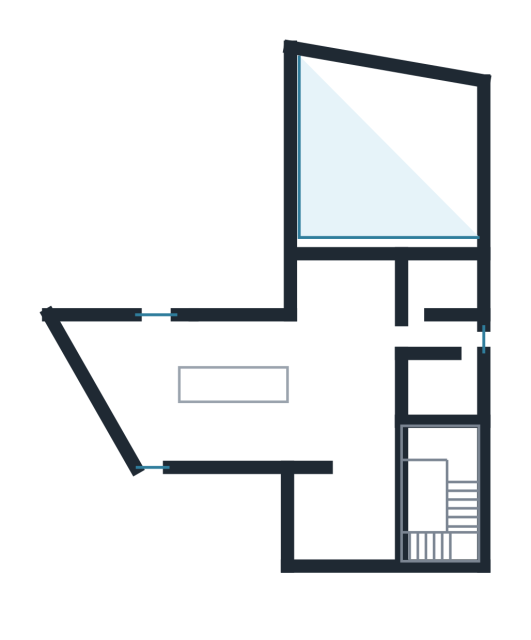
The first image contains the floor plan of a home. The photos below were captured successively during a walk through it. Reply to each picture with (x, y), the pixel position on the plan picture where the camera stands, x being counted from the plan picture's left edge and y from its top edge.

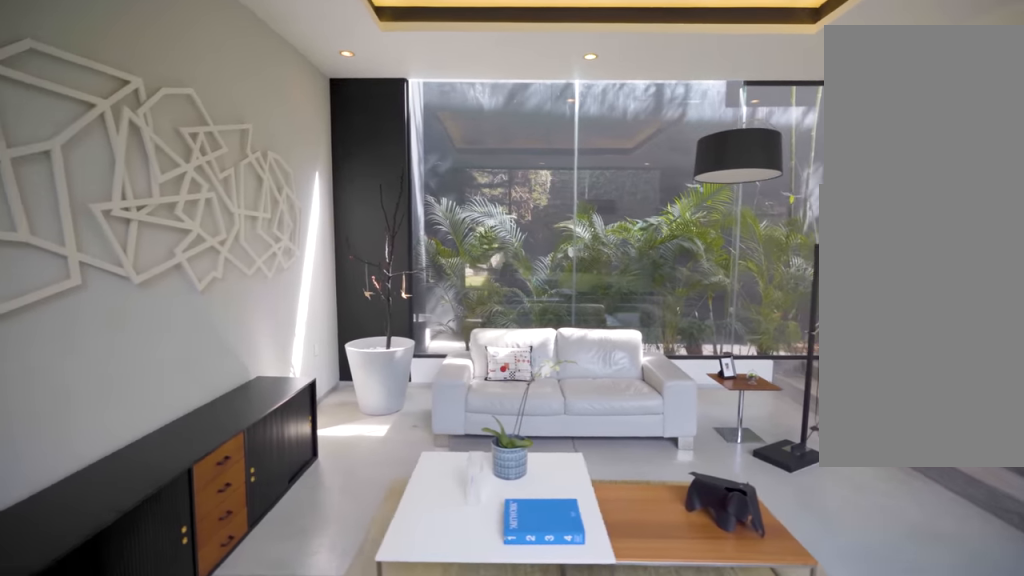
(326, 184)
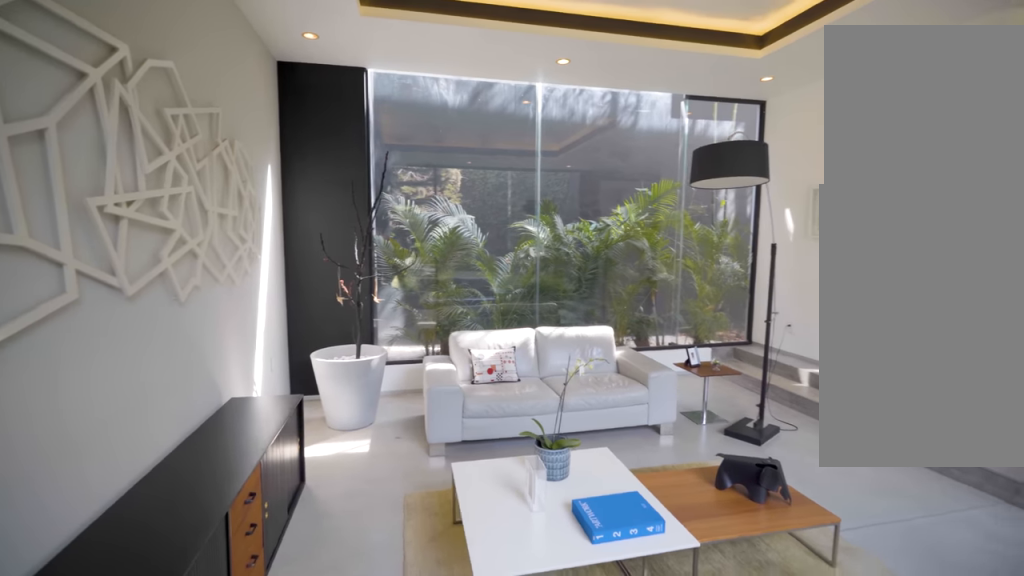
(327, 171)
